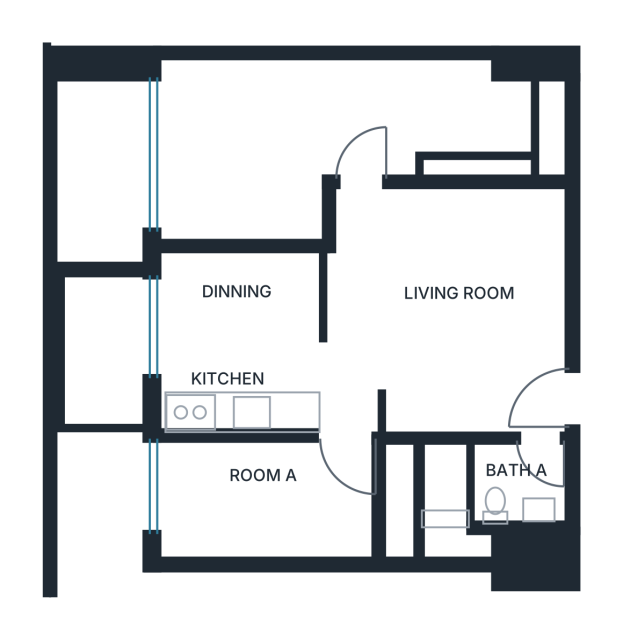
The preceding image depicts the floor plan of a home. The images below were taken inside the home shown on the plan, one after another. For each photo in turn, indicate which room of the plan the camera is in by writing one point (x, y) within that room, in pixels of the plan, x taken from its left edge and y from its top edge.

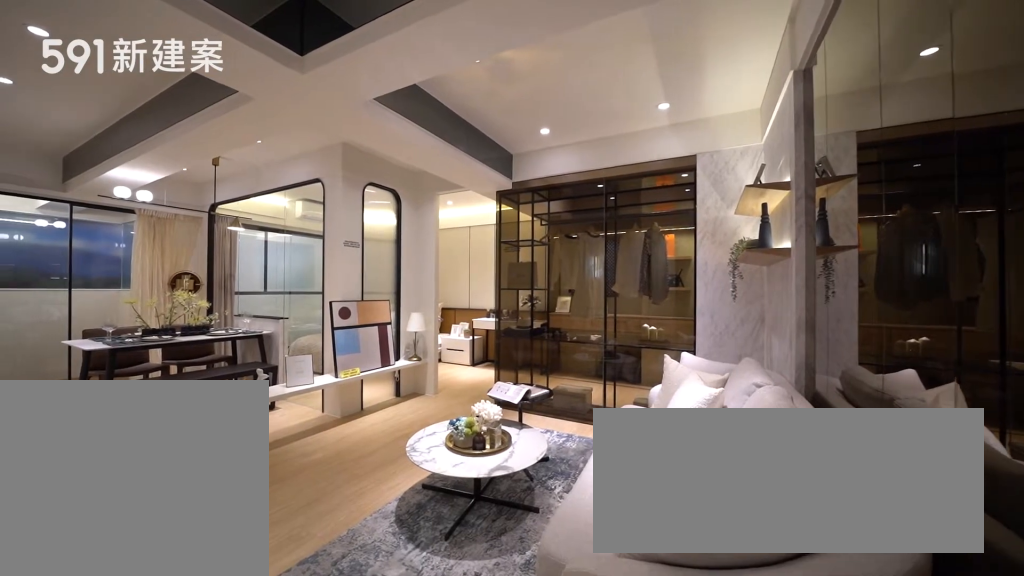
(453, 280)
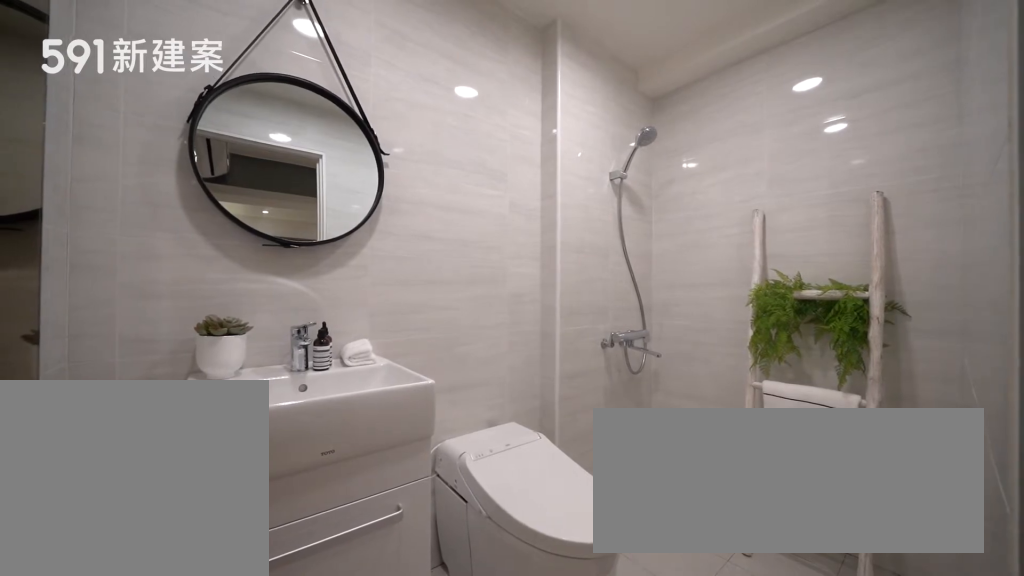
(490, 502)
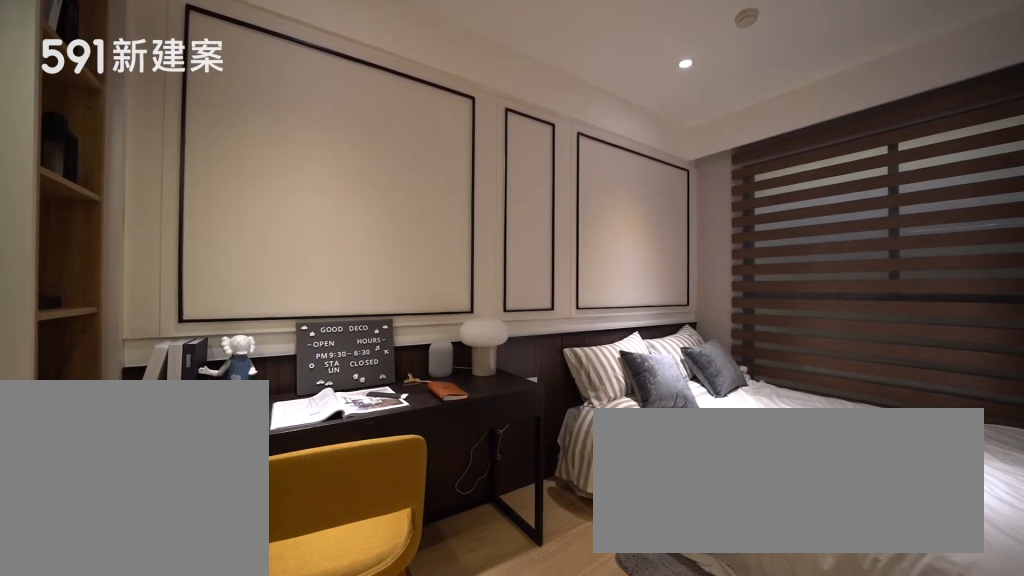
(285, 501)
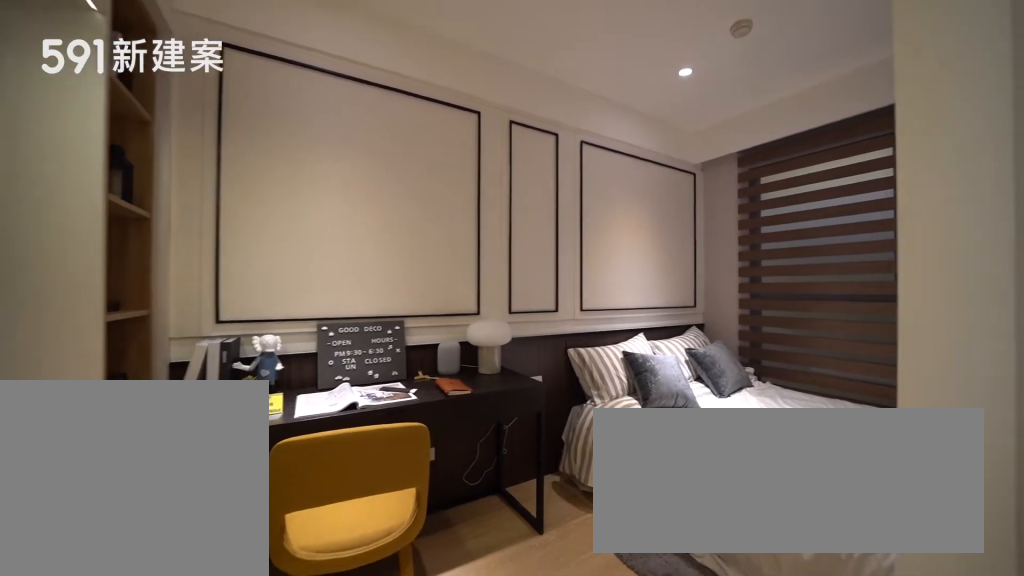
(285, 501)
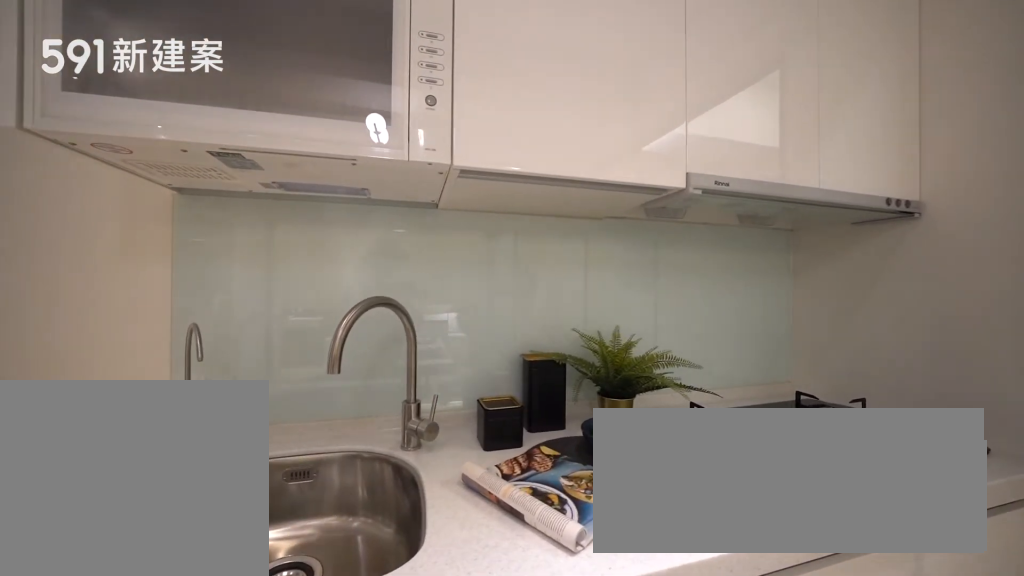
(233, 392)
